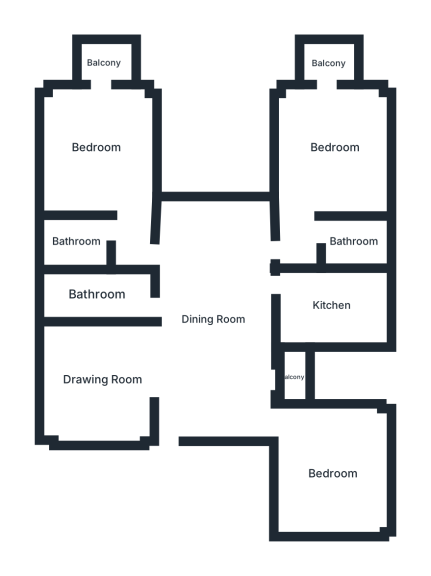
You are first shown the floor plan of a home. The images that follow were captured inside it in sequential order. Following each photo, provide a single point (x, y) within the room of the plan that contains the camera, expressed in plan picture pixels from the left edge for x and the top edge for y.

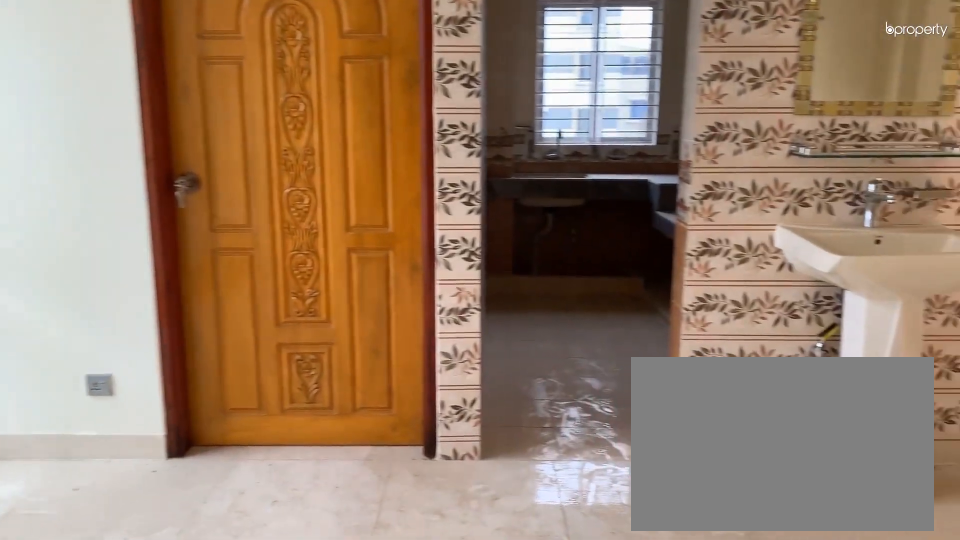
(210, 317)
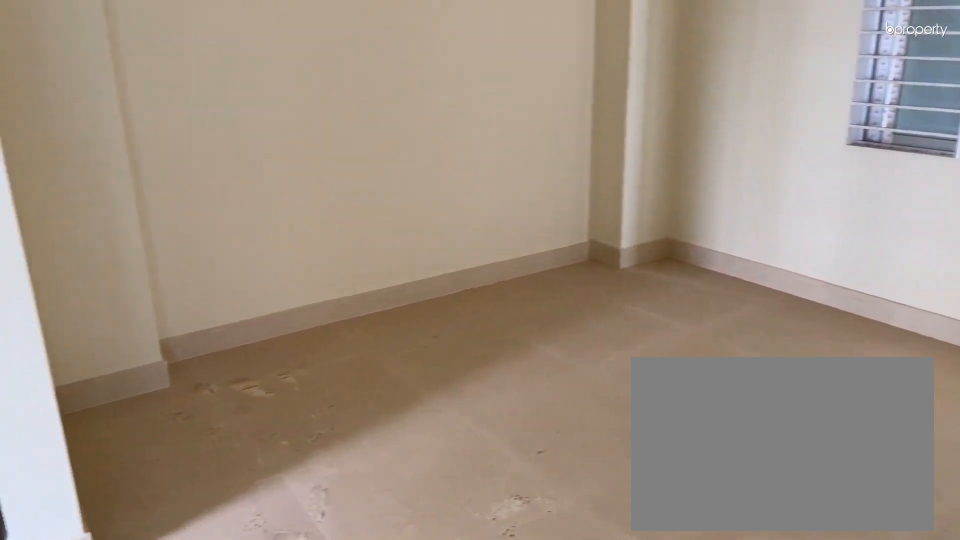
(103, 380)
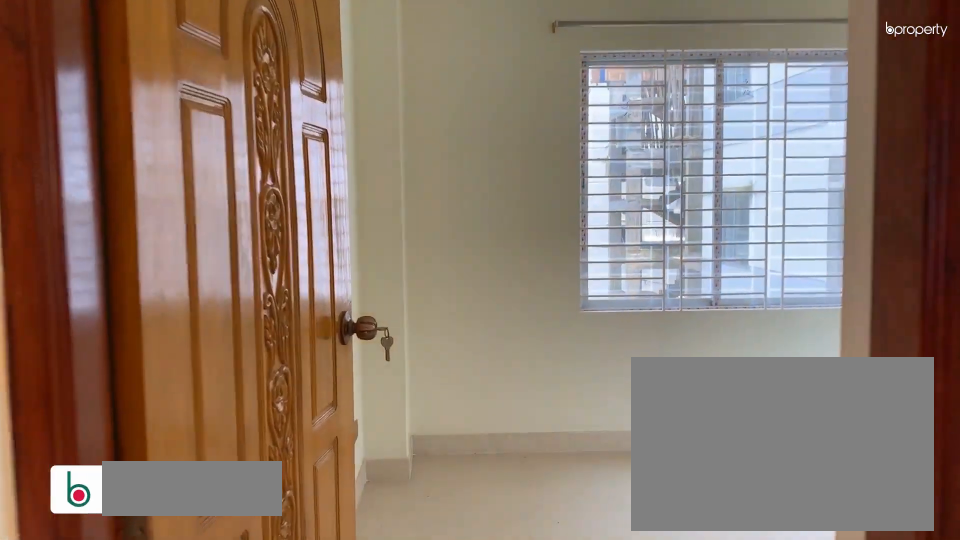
(333, 471)
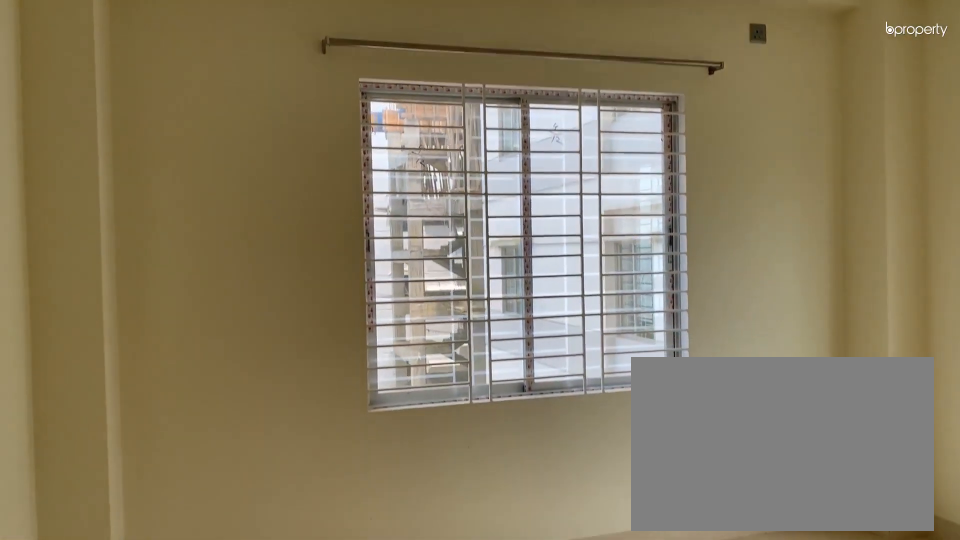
(333, 471)
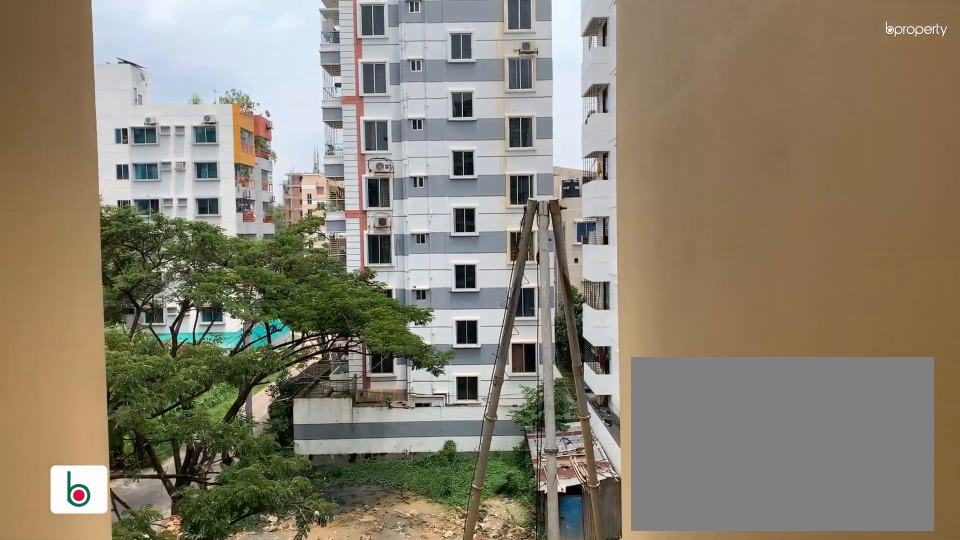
(290, 378)
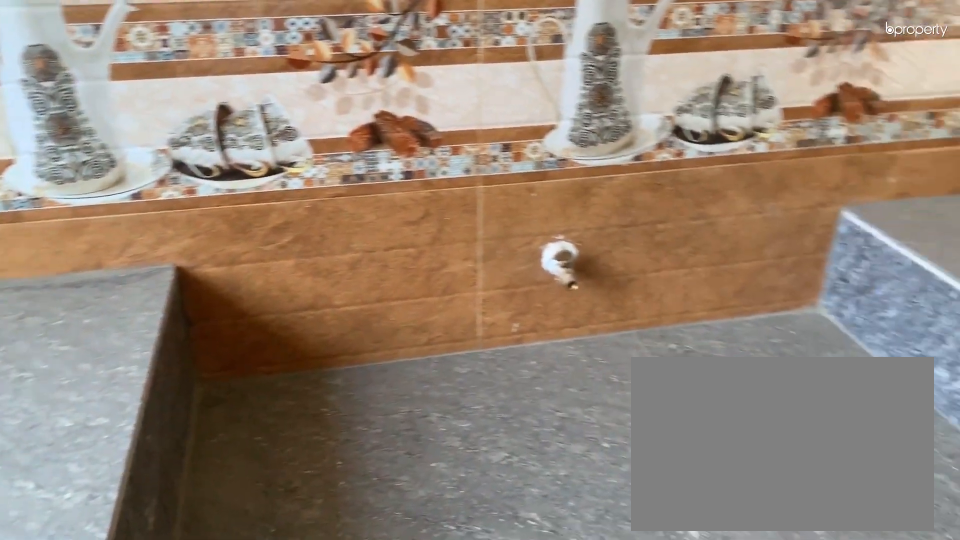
(327, 305)
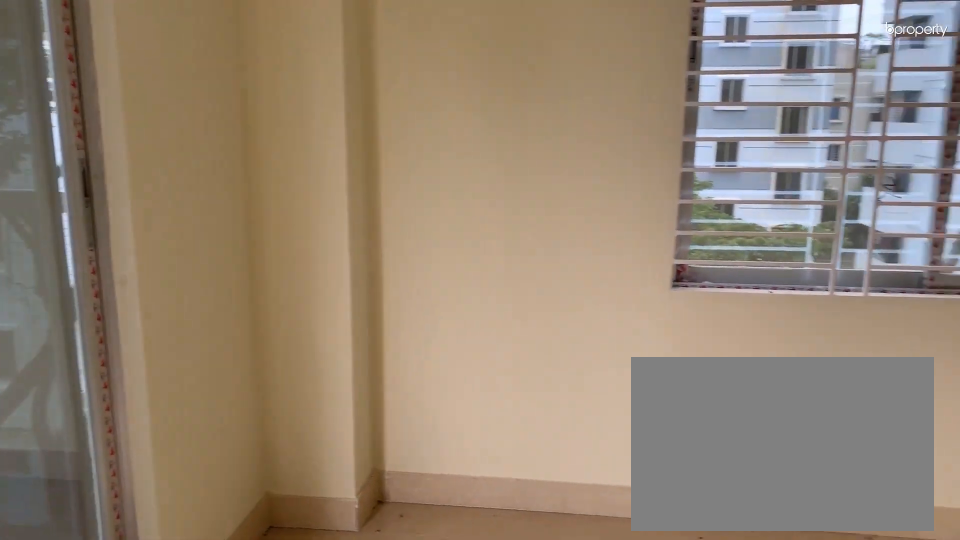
(332, 149)
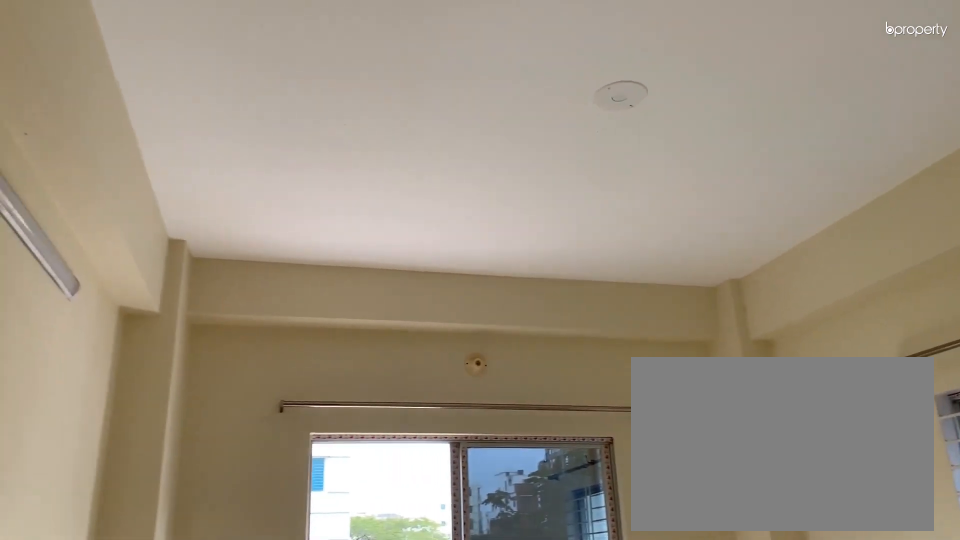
(332, 149)
